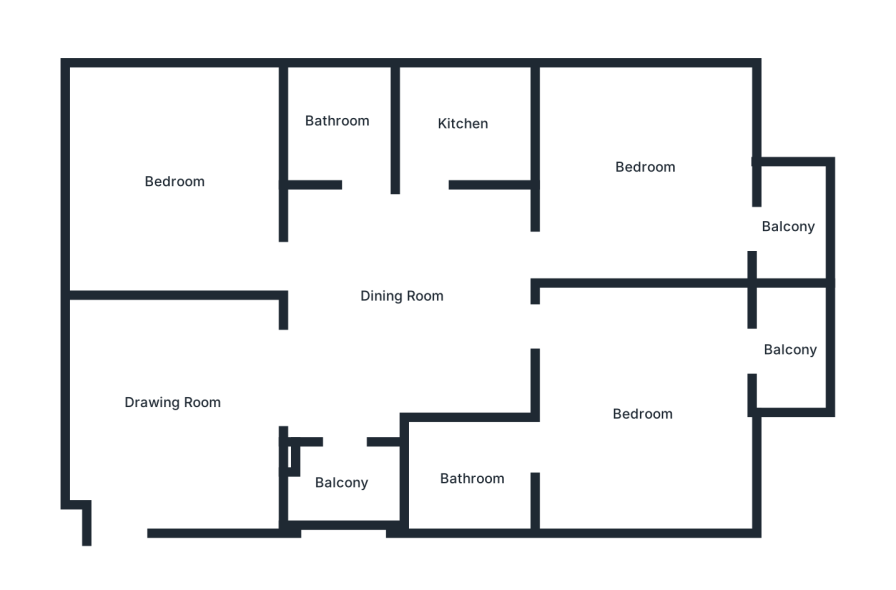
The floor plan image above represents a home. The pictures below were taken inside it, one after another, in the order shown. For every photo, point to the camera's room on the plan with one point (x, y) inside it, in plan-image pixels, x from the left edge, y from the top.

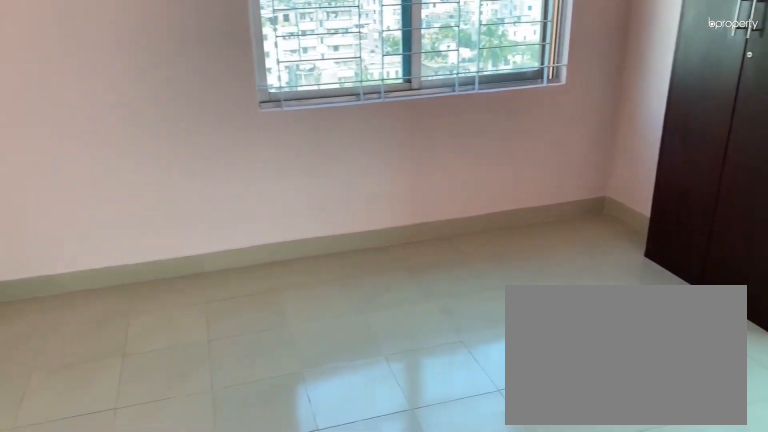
(646, 167)
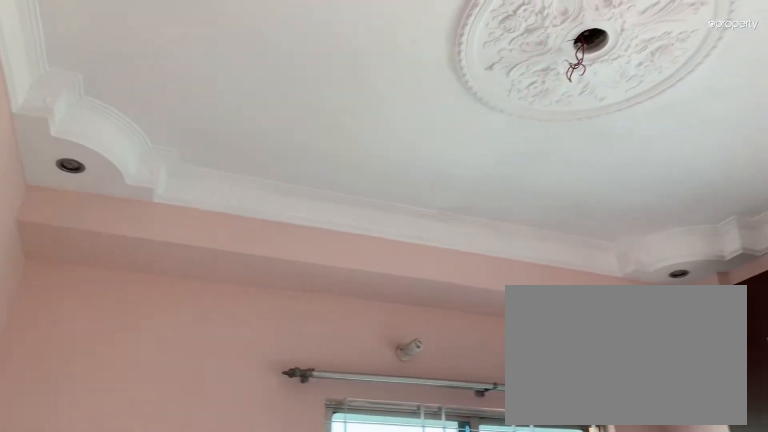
(646, 167)
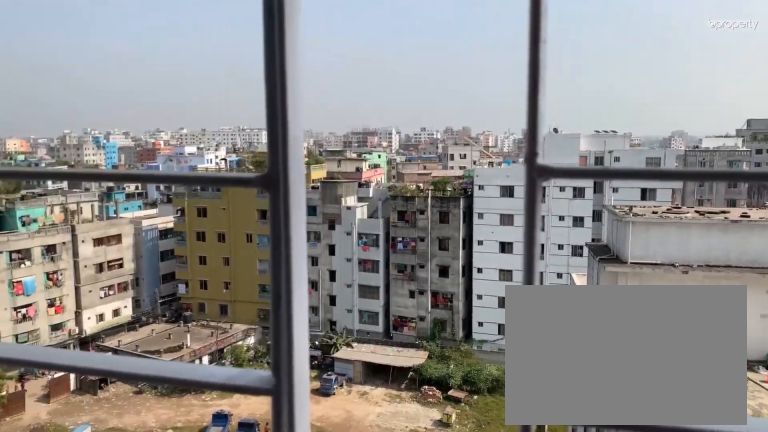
(789, 227)
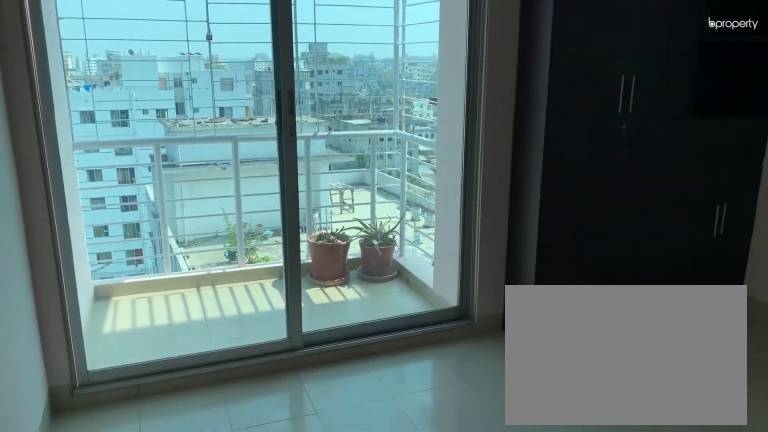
(643, 418)
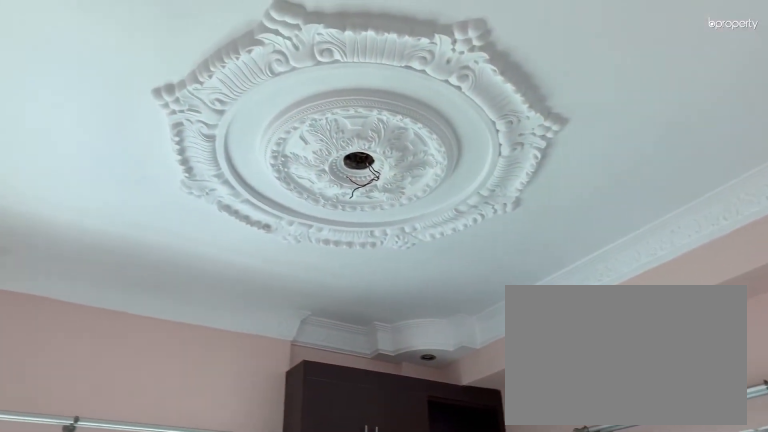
(643, 418)
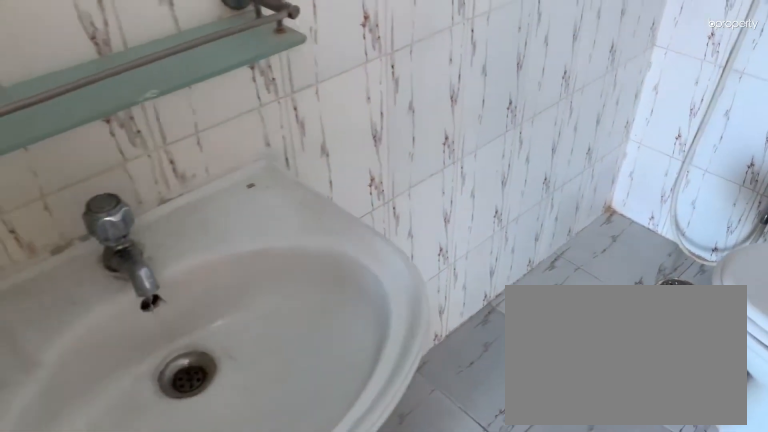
(467, 482)
